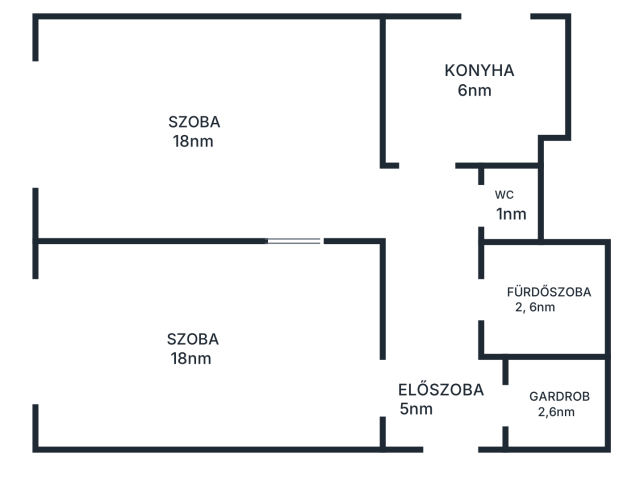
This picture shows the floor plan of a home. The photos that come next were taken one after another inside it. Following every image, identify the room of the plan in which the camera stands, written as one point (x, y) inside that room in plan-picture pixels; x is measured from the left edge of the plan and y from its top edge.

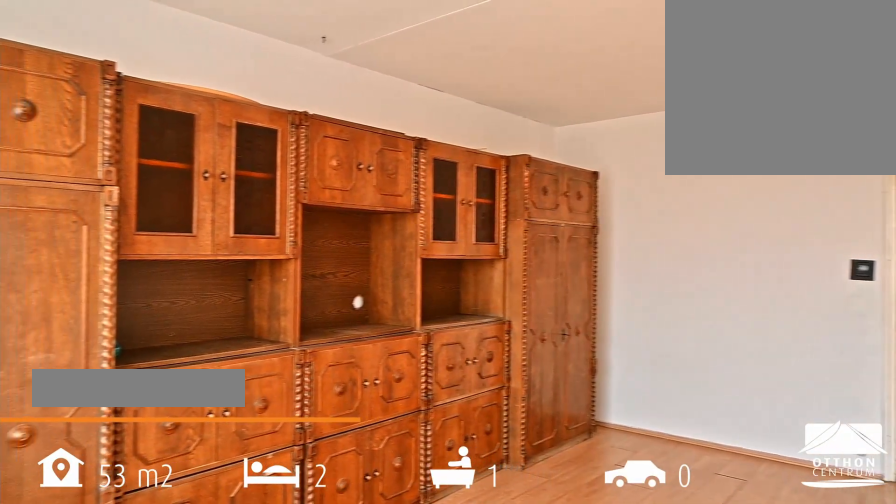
(202, 352)
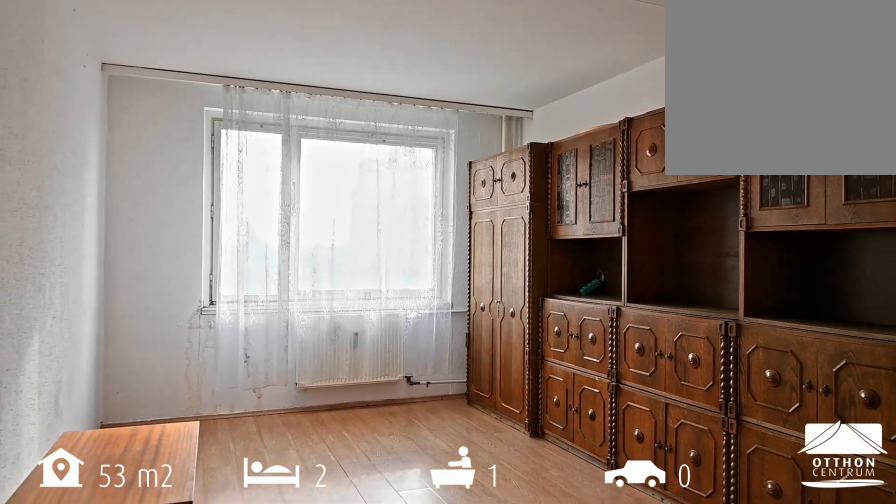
(202, 352)
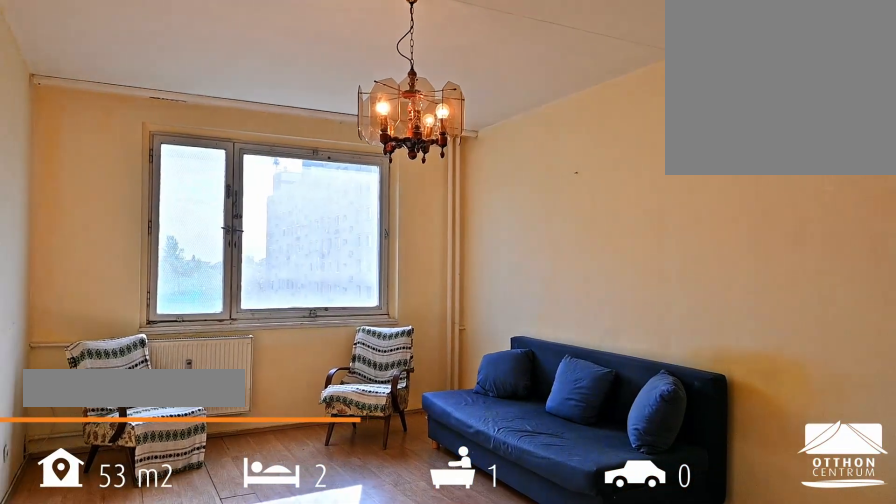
(213, 137)
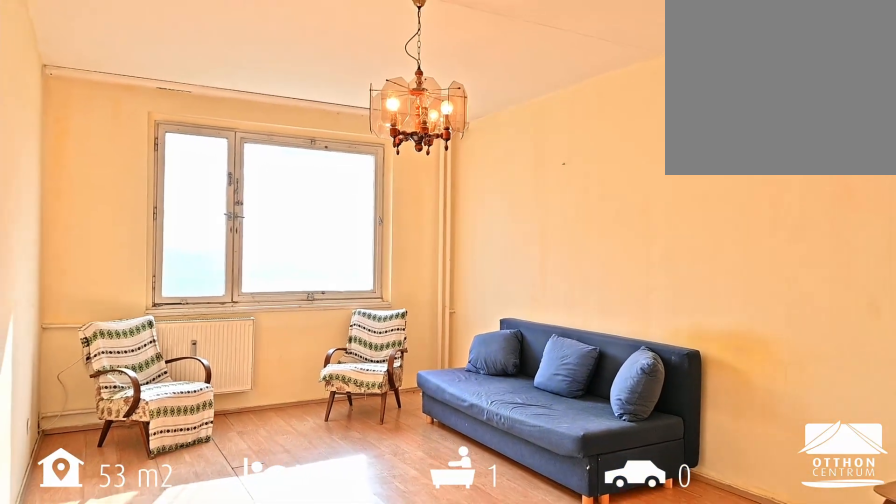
(213, 137)
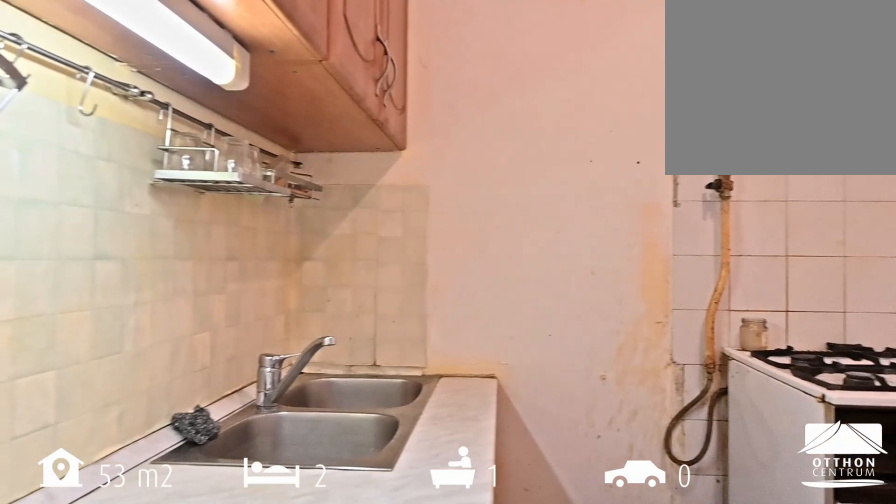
(478, 93)
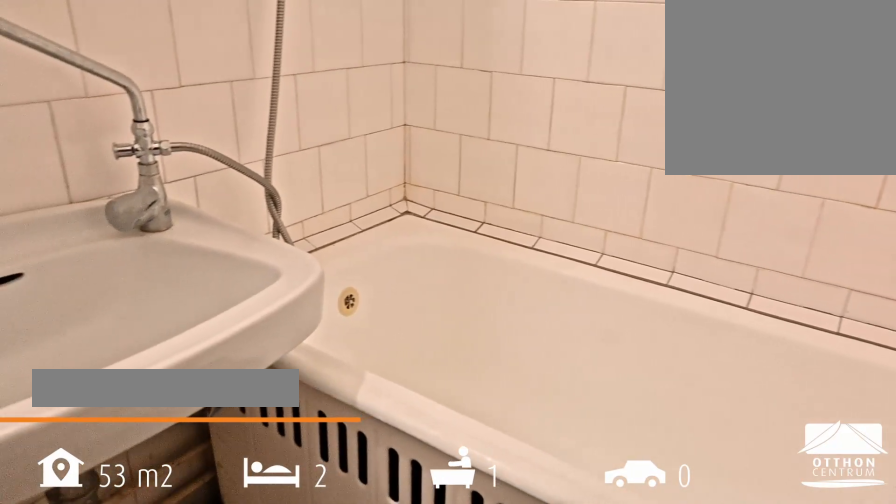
(549, 308)
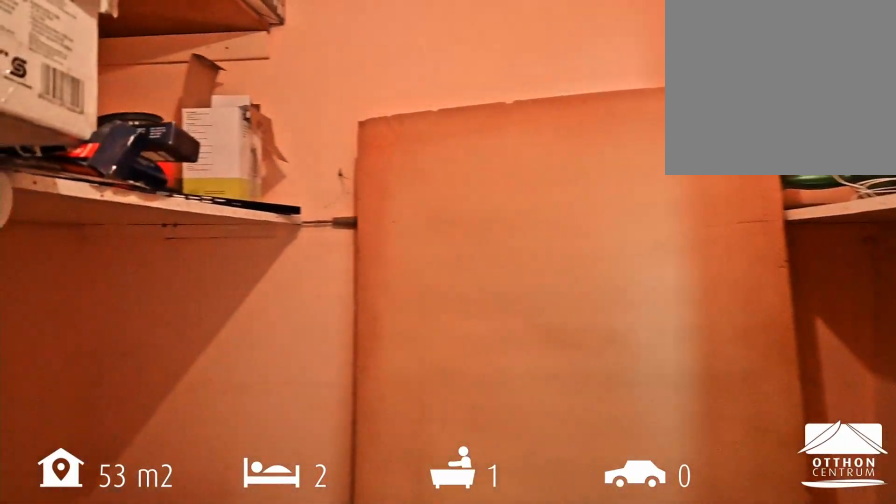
(555, 404)
